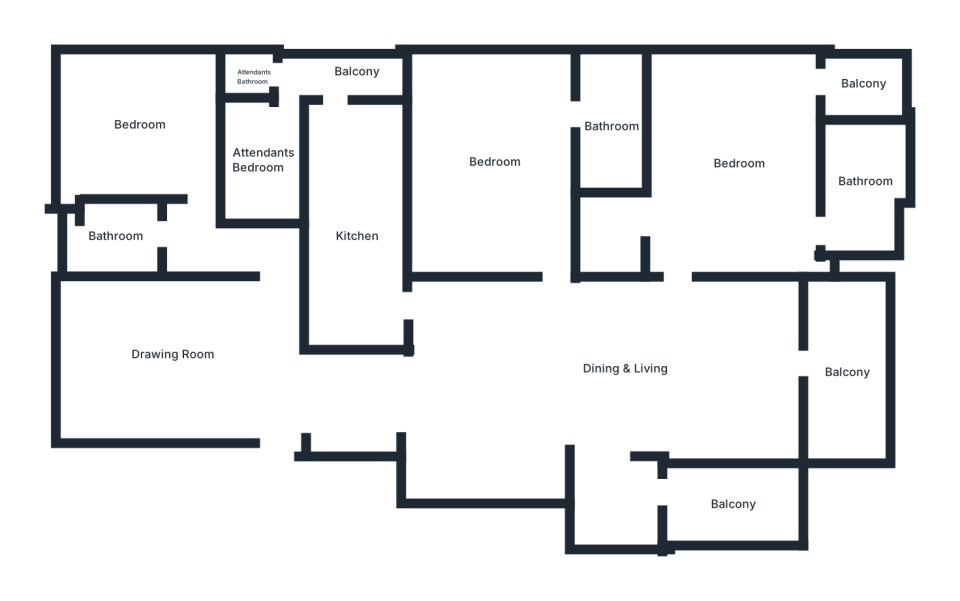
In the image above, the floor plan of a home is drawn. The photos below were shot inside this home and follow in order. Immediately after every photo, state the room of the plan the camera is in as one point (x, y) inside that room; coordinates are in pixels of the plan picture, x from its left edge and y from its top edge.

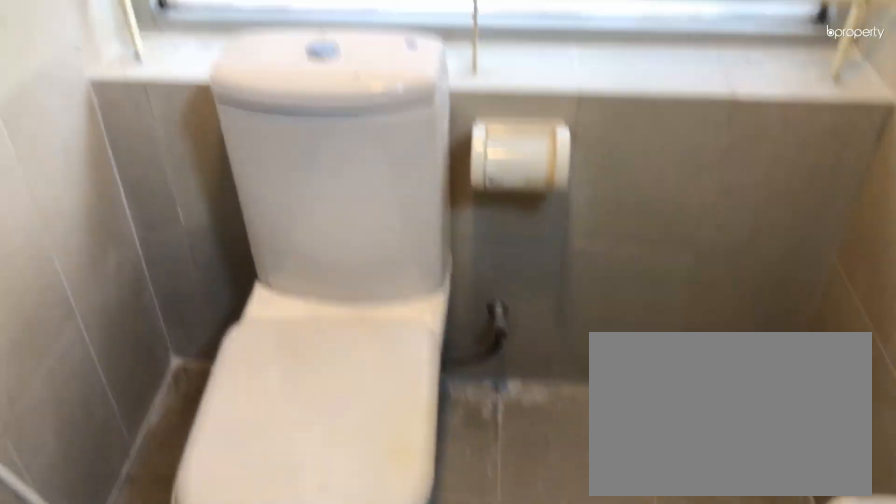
(610, 126)
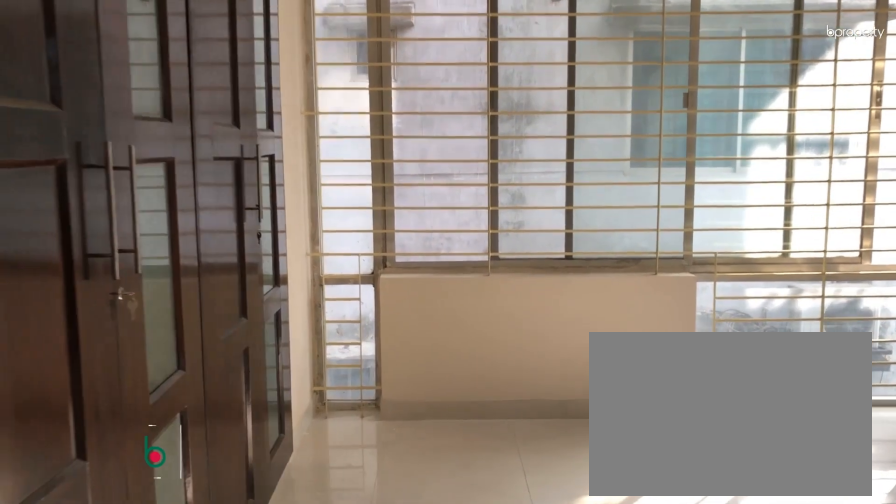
(741, 165)
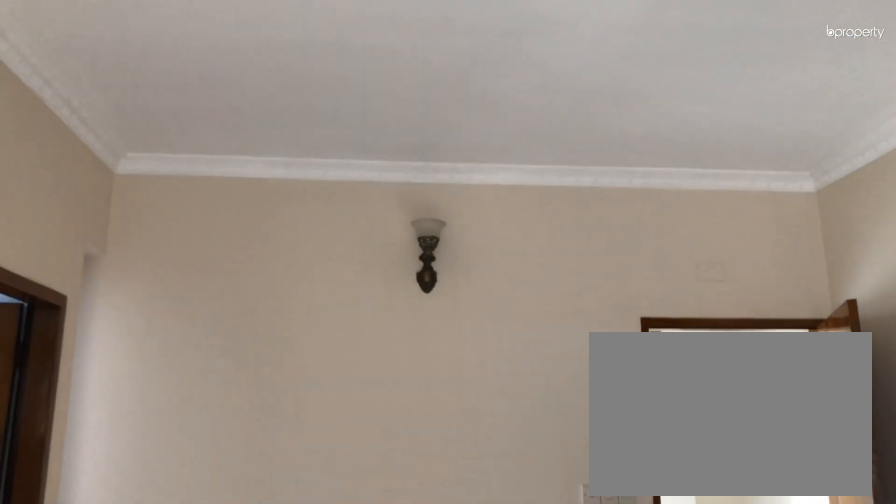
(741, 165)
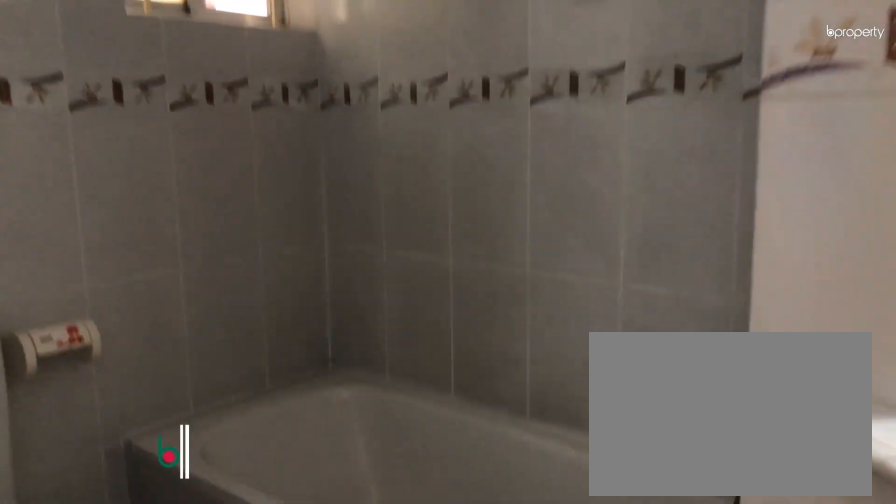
(865, 181)
